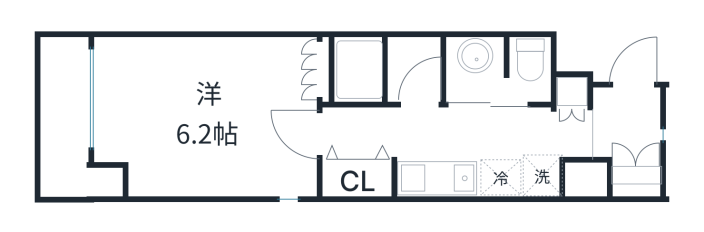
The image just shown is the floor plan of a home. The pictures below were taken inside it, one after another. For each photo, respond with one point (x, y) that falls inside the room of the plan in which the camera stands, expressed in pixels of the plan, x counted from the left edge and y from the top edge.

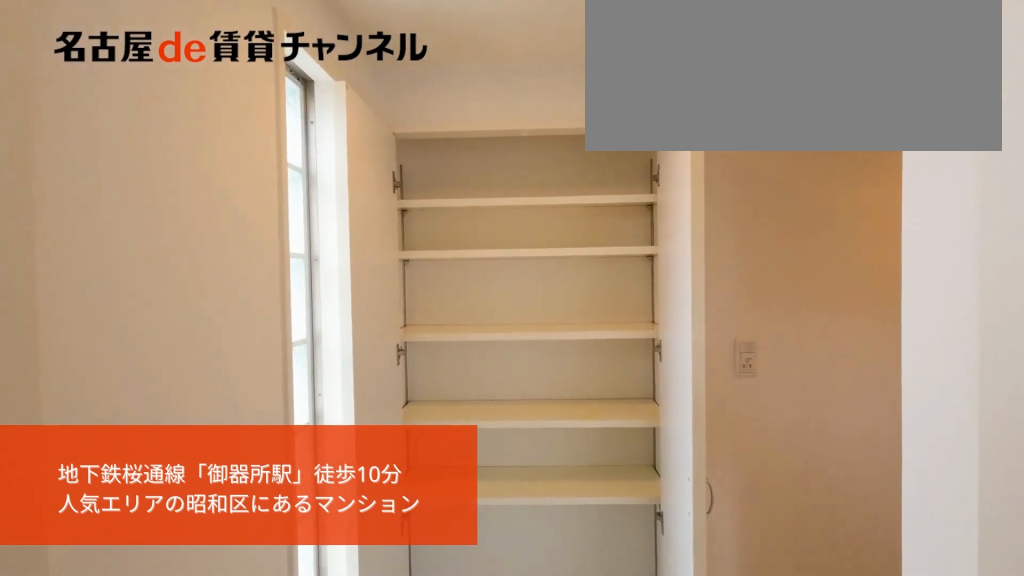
(626, 135)
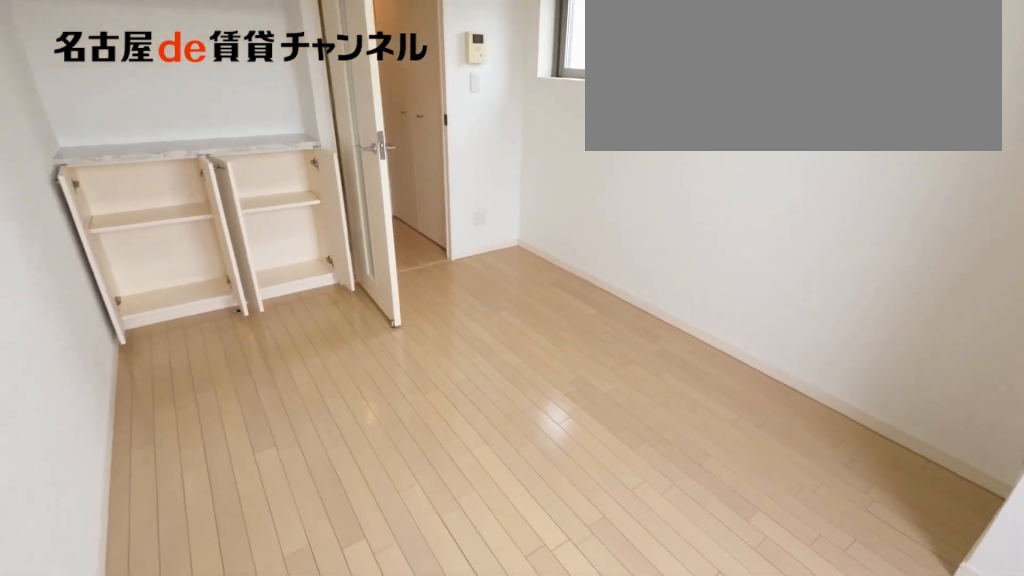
(205, 115)
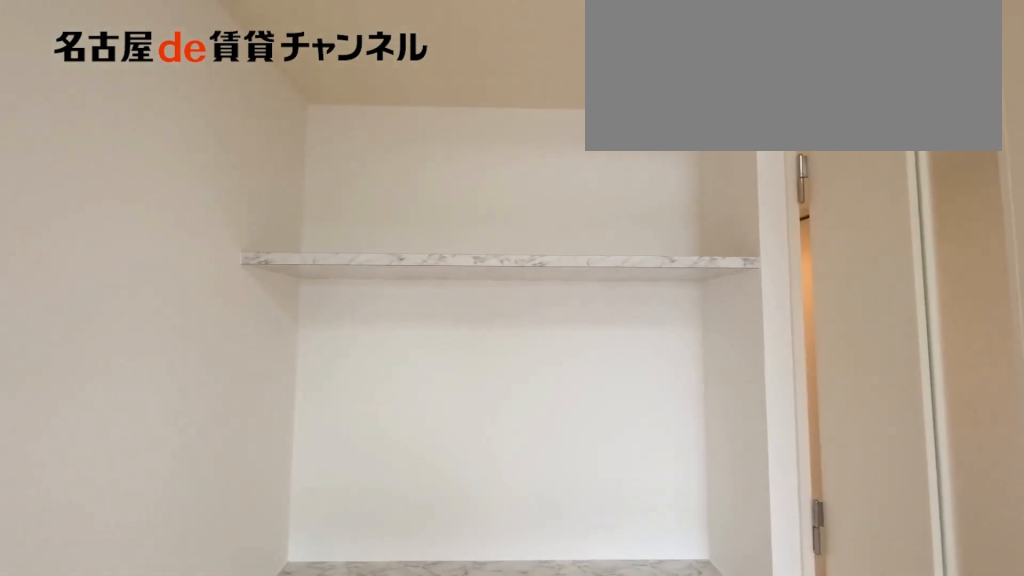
(205, 115)
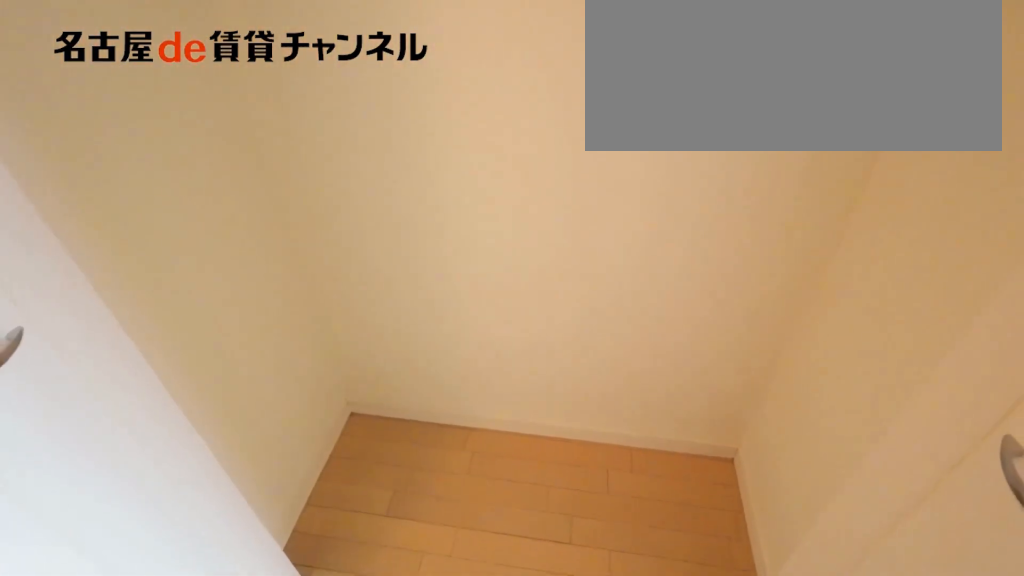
(359, 177)
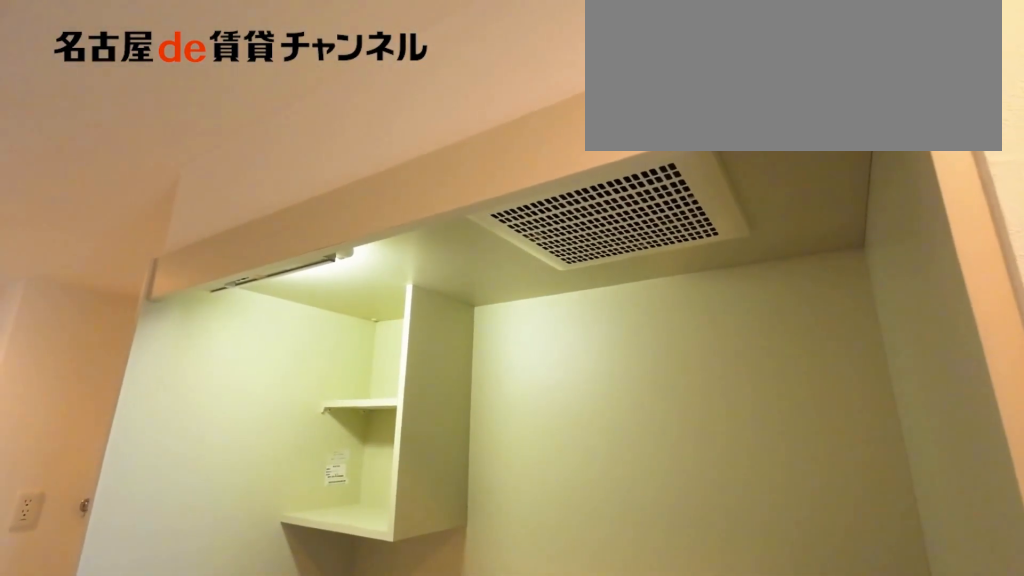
(455, 178)
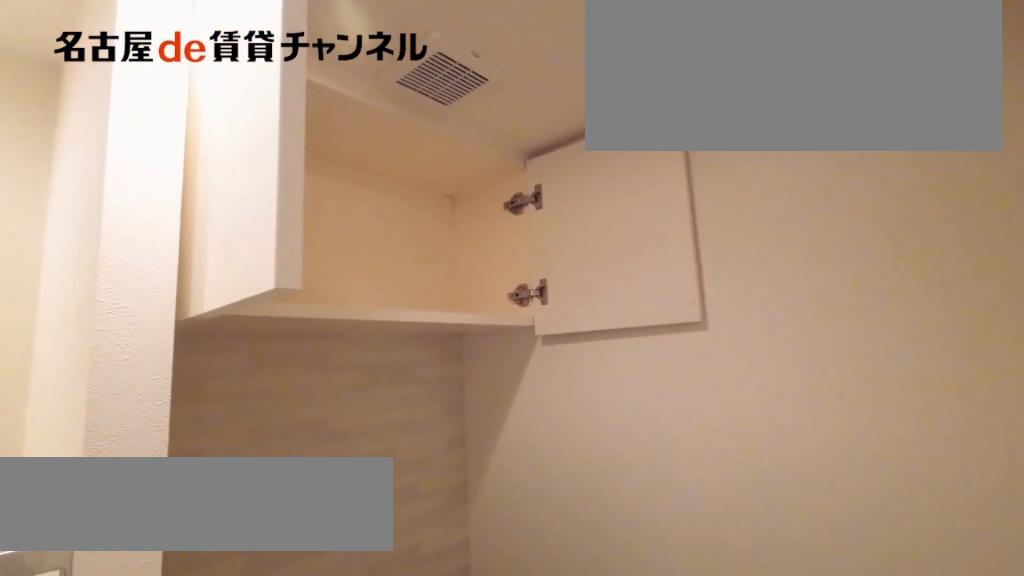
(498, 71)
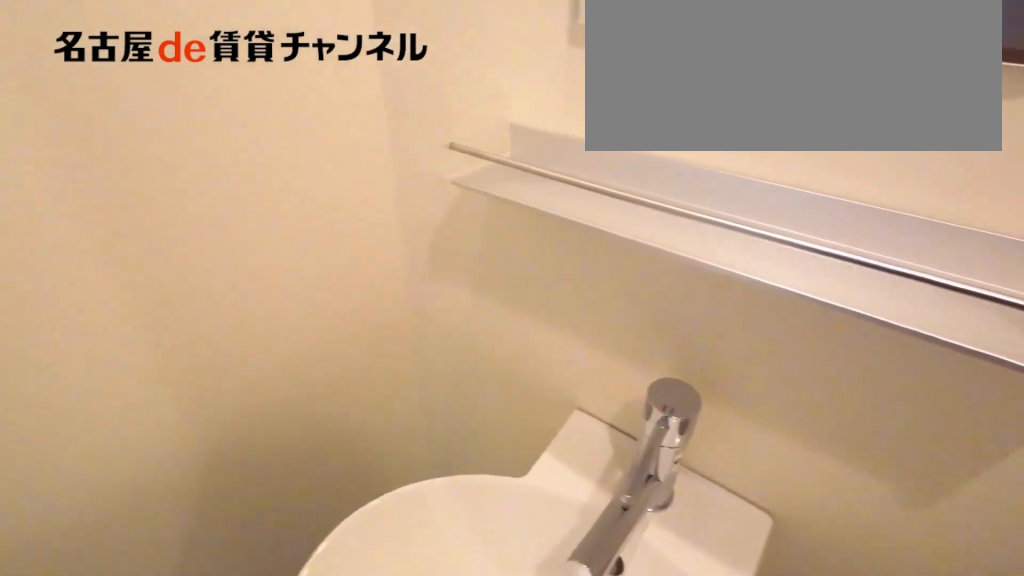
(498, 71)
